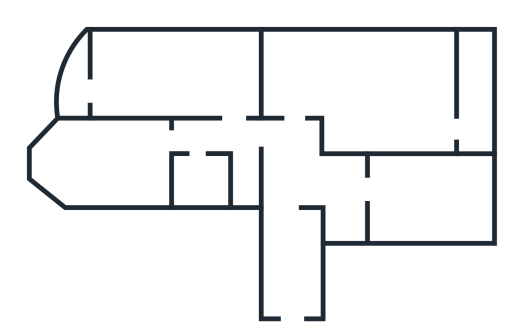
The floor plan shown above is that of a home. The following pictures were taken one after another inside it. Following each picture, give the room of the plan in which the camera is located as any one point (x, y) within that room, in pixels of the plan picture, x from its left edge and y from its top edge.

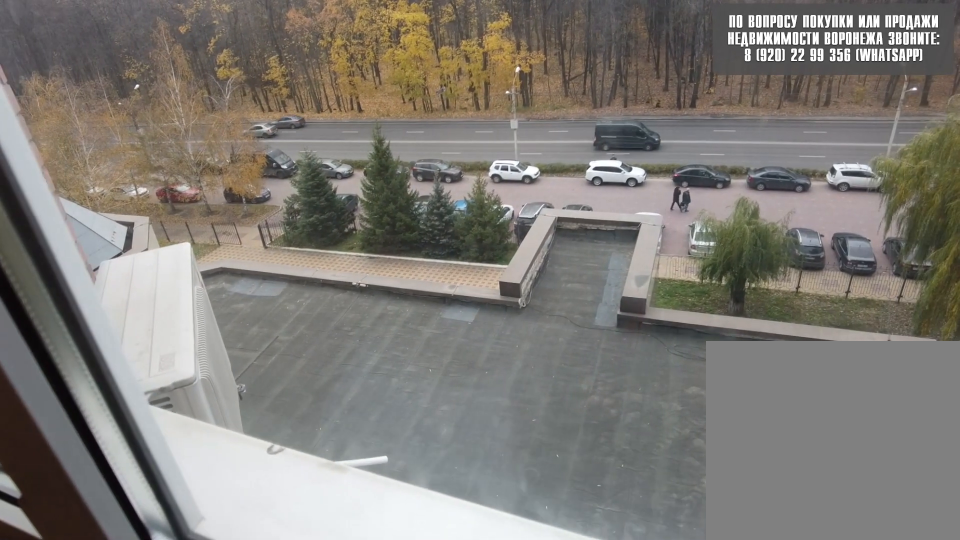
(79, 85)
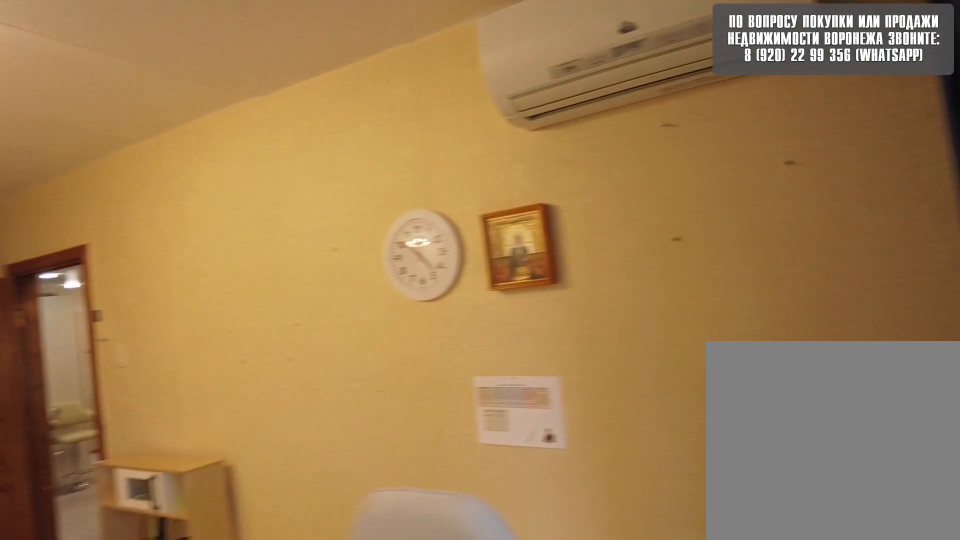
(118, 89)
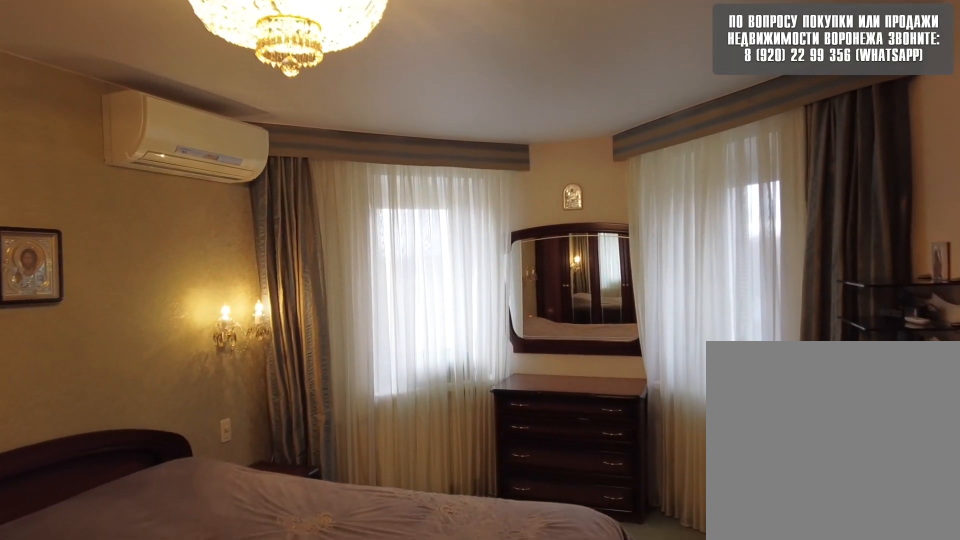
(118, 158)
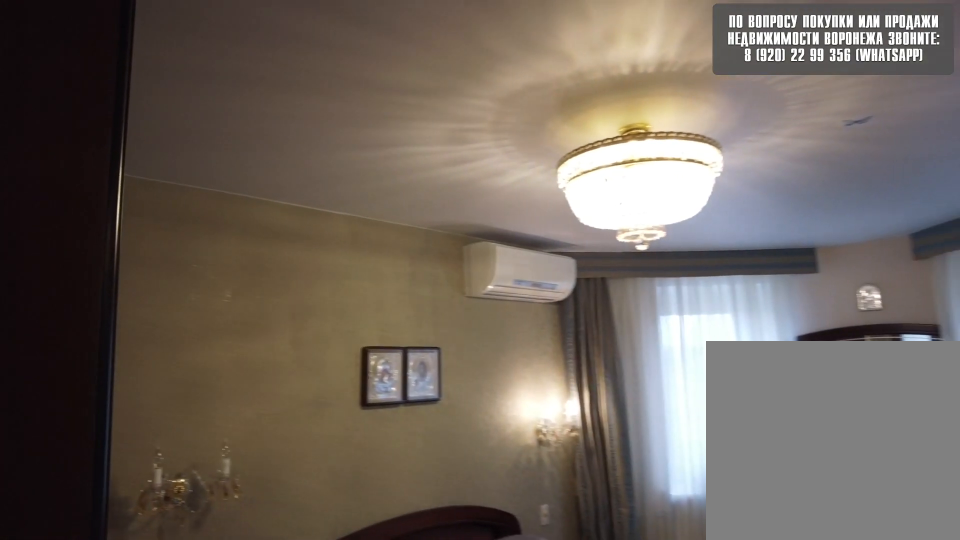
(118, 158)
